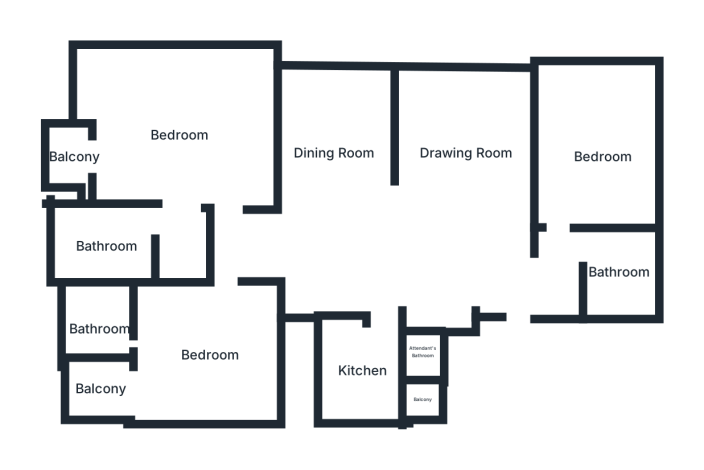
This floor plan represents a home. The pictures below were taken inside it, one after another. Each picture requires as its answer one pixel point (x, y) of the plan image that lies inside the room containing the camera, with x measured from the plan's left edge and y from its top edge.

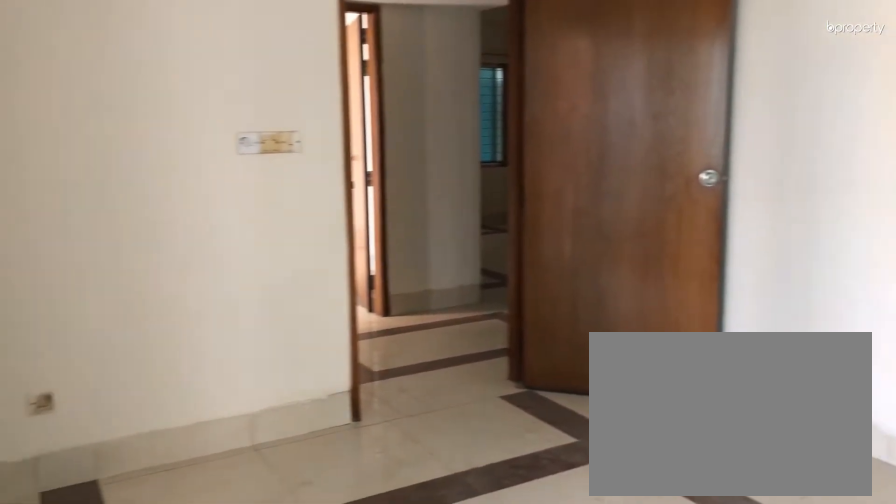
(208, 353)
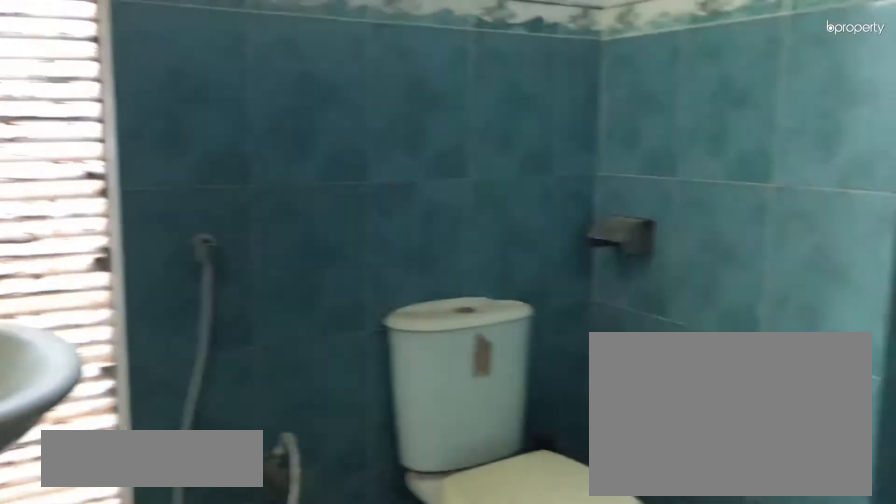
(101, 326)
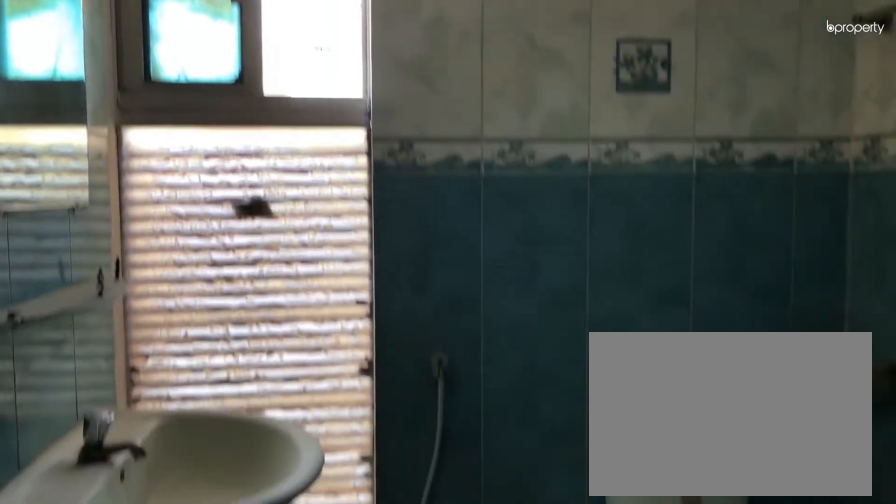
(101, 326)
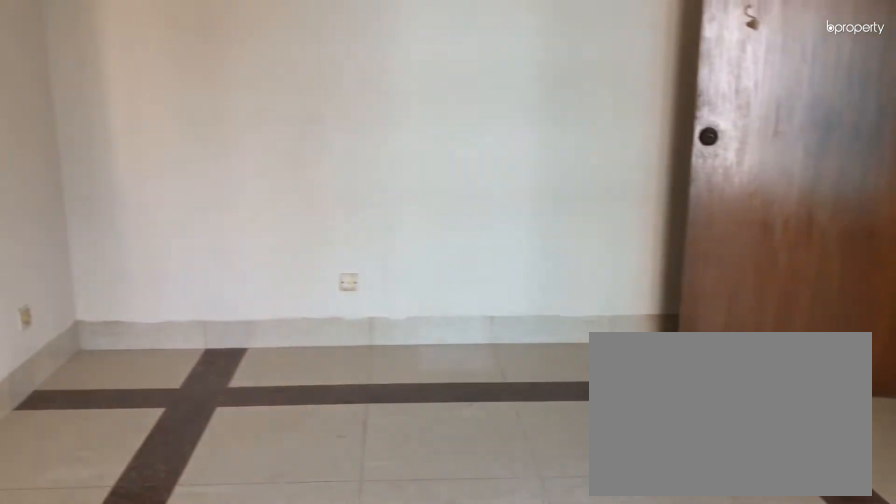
(179, 131)
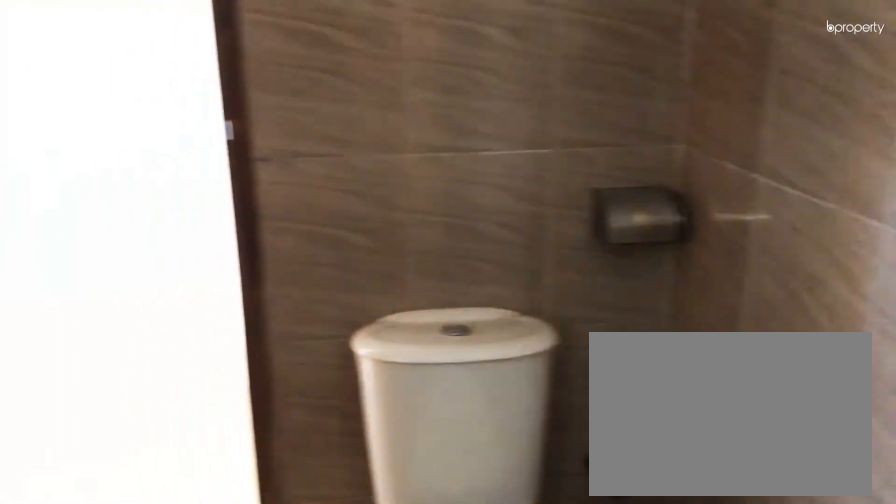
(107, 244)
